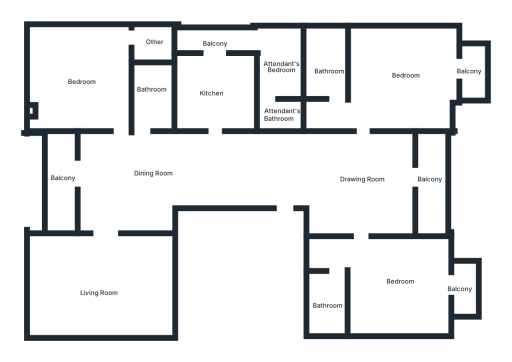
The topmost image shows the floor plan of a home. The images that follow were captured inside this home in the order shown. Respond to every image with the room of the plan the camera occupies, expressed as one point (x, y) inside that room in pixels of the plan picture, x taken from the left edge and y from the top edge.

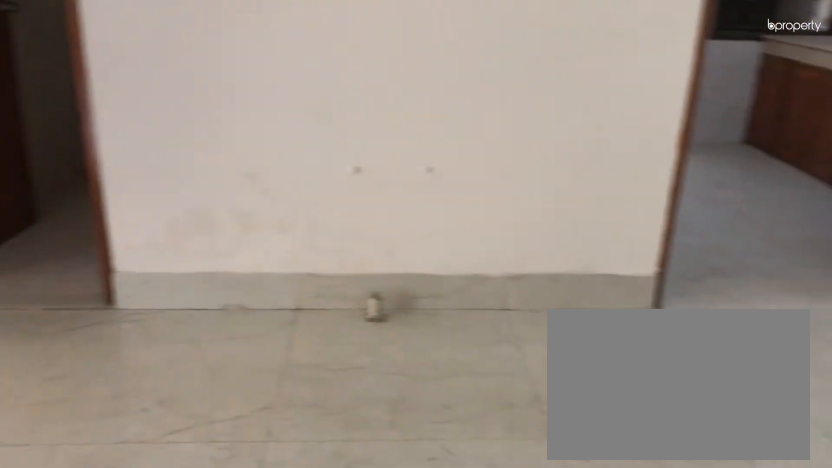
(118, 184)
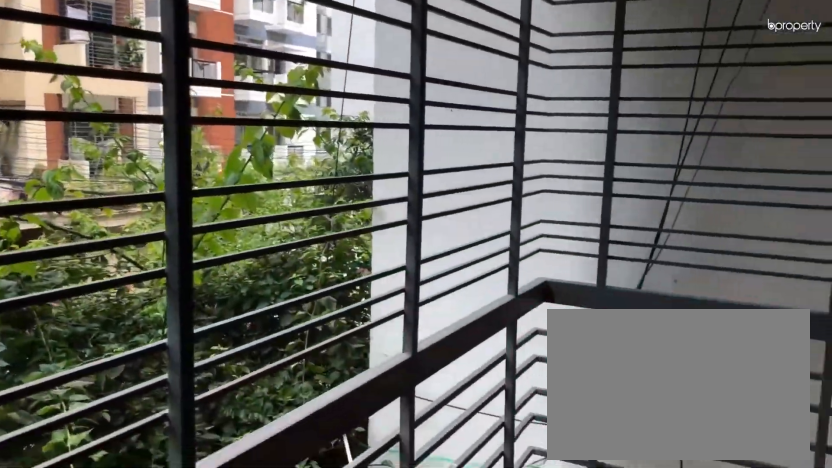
(58, 175)
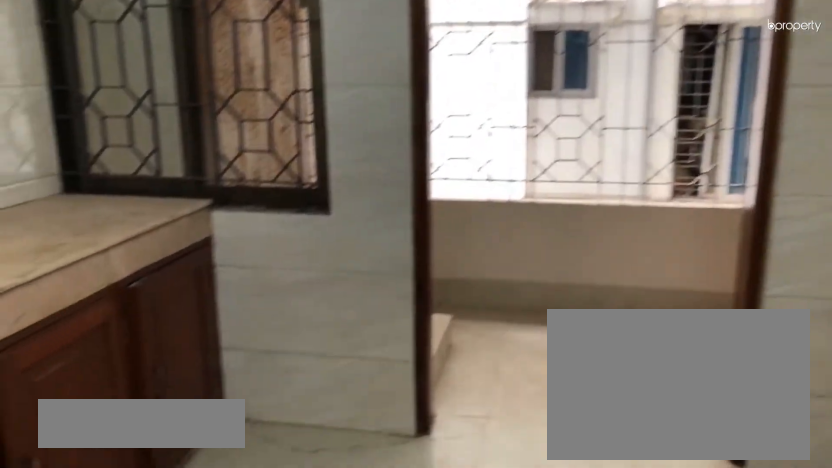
(212, 90)
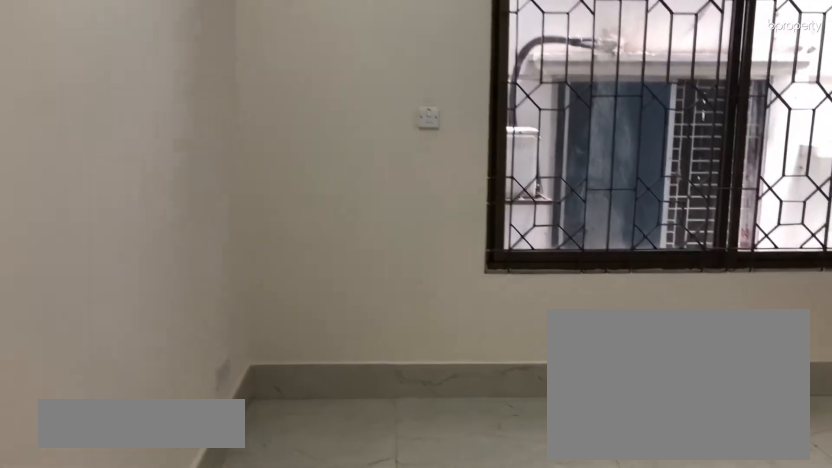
(408, 74)
